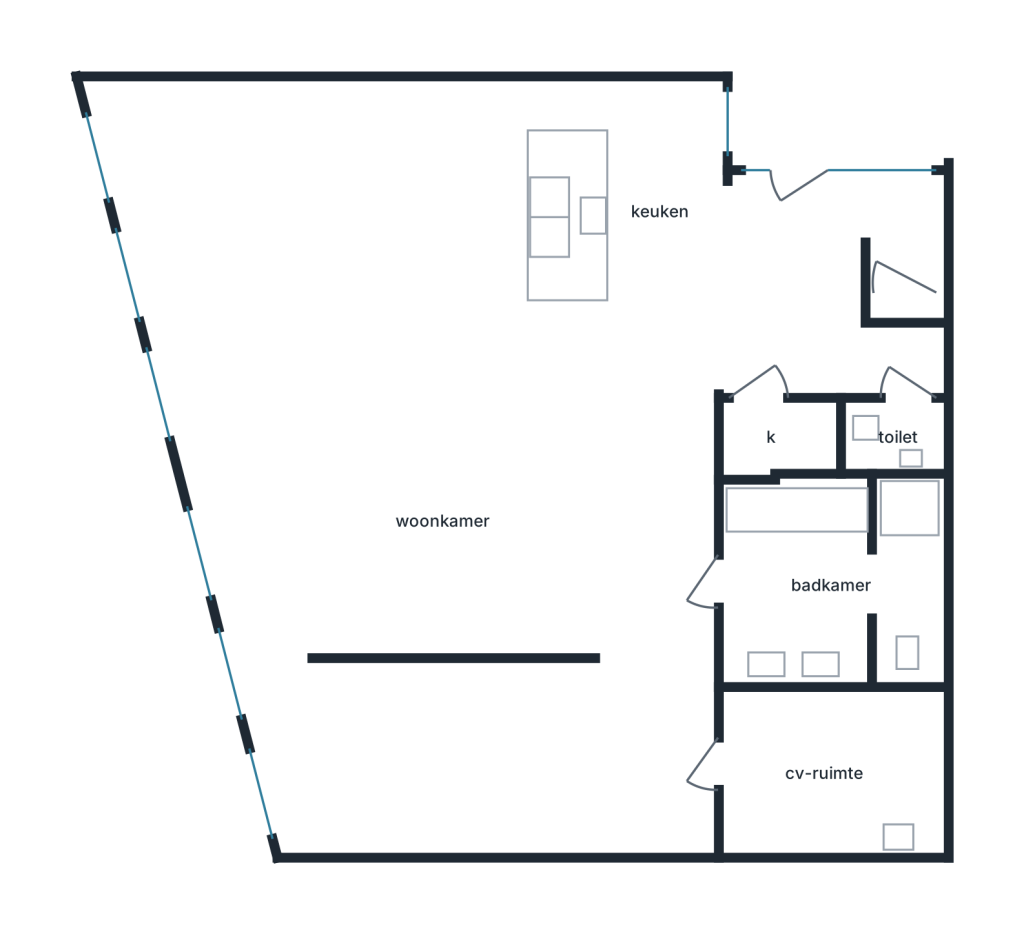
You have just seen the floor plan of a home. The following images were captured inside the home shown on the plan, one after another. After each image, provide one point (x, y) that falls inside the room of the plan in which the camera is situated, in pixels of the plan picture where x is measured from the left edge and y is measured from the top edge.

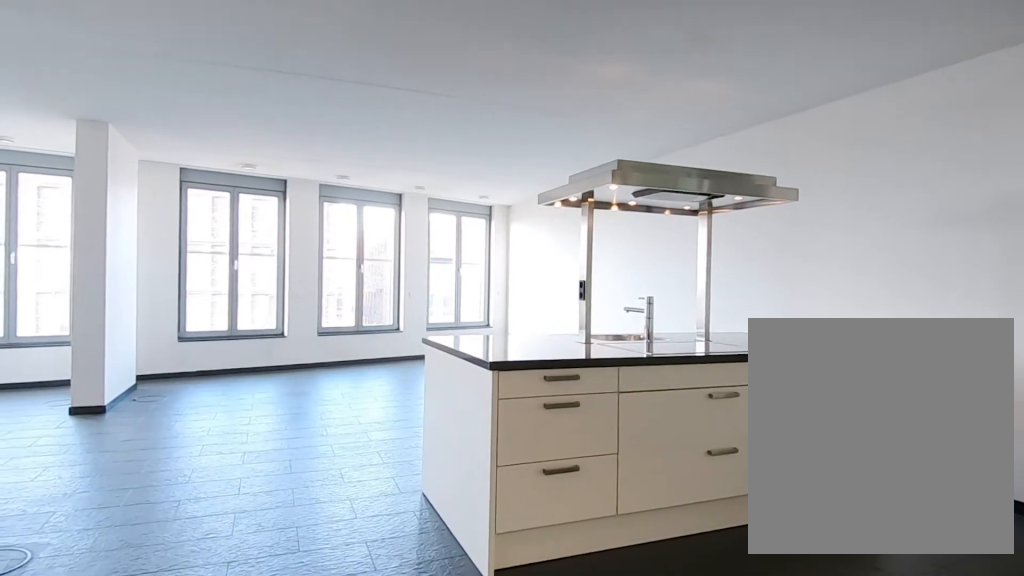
(426, 269)
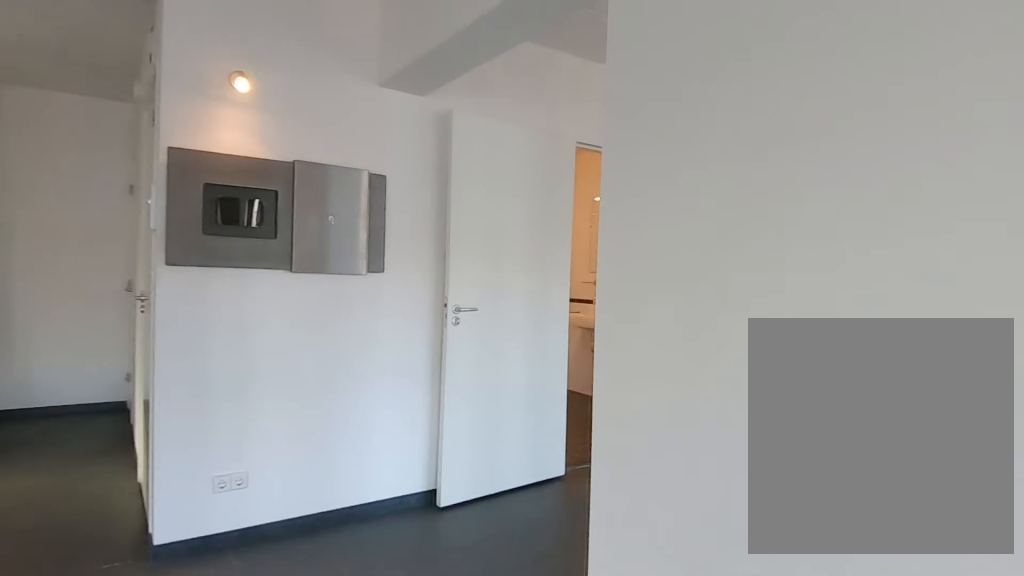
(426, 269)
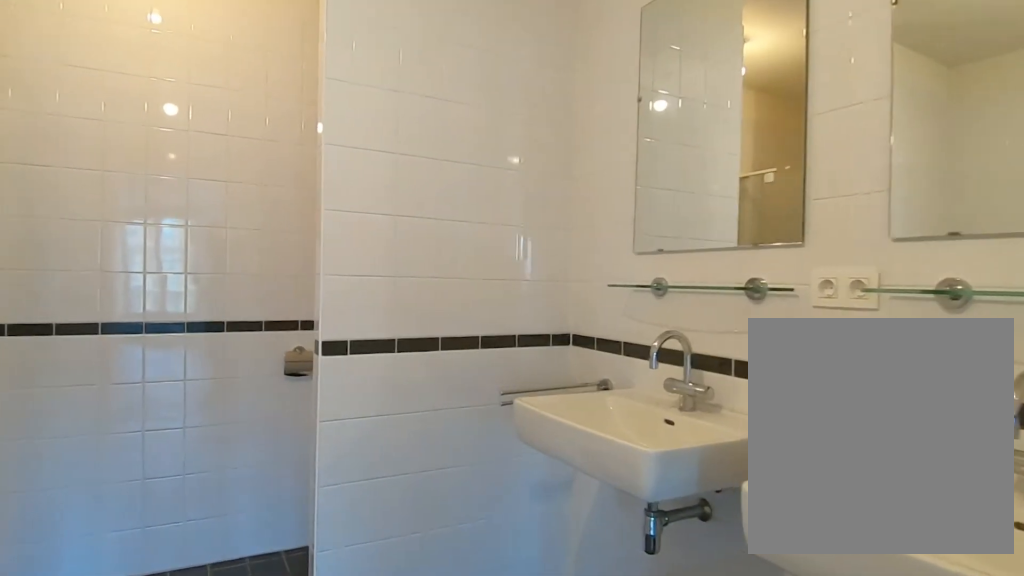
(833, 592)
